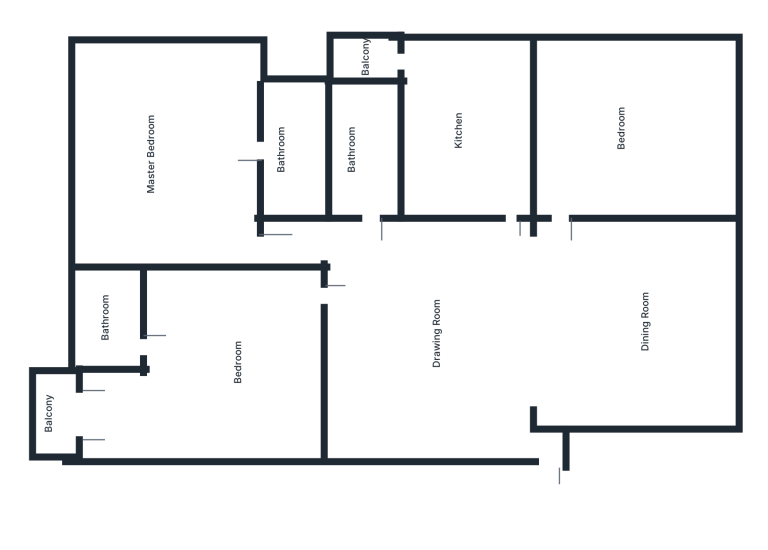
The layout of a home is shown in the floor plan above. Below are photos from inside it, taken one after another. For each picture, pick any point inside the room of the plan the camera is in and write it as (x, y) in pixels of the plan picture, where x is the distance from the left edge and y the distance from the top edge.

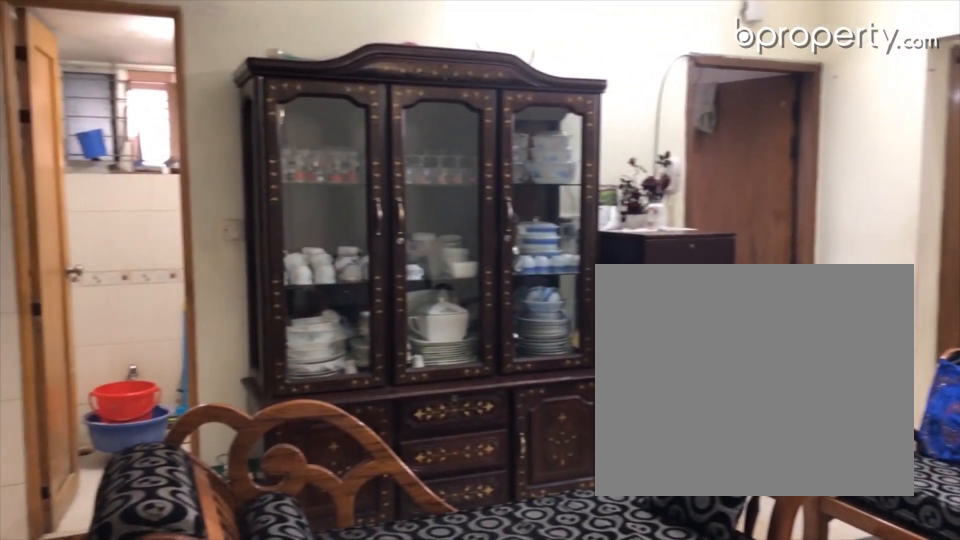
(518, 315)
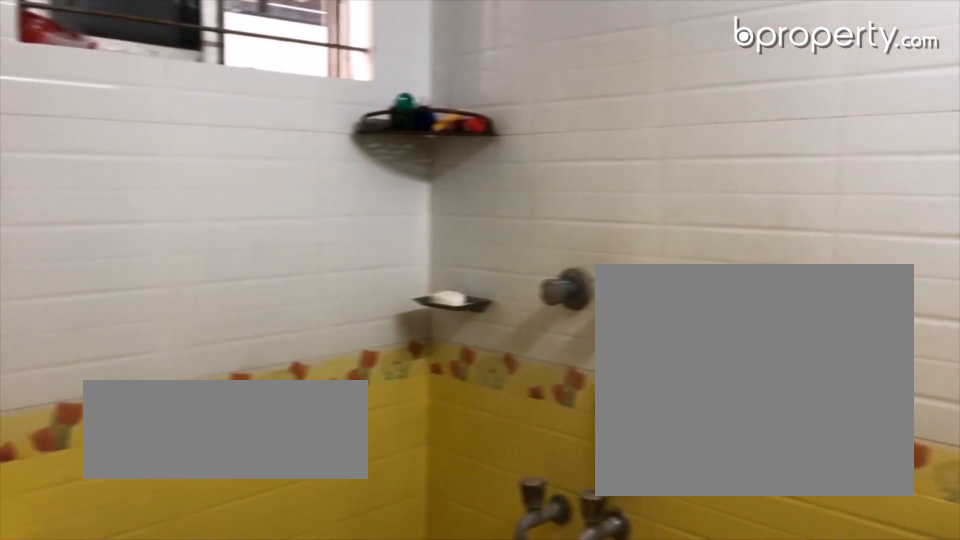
(111, 315)
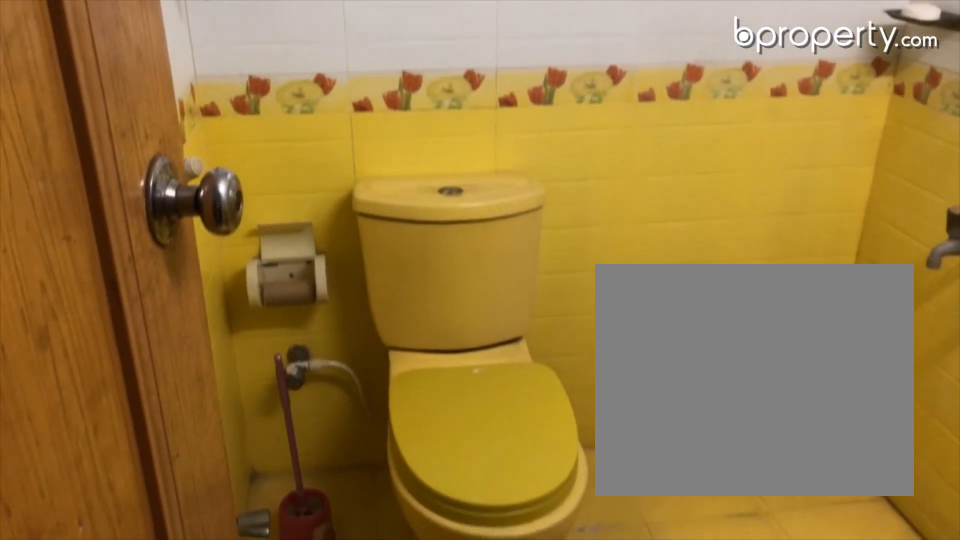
(111, 315)
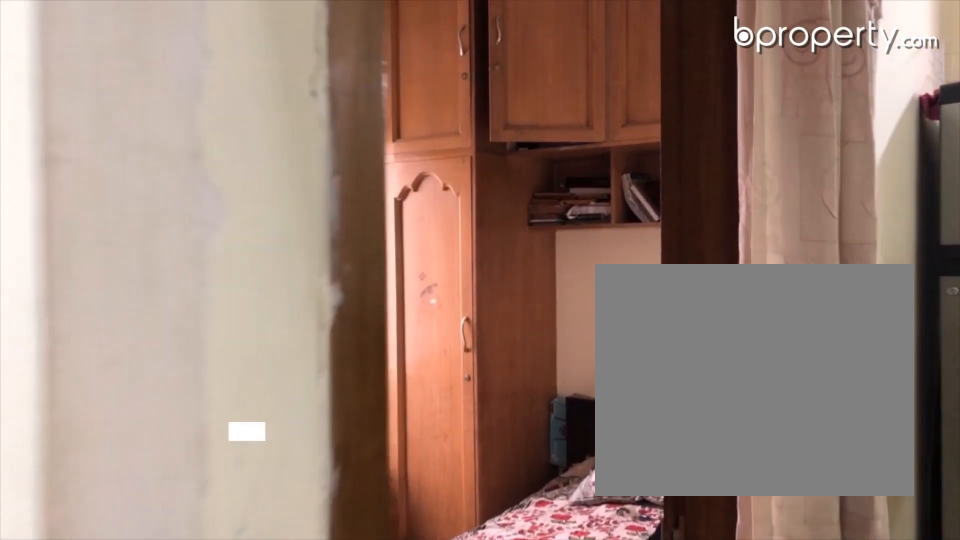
(619, 127)
